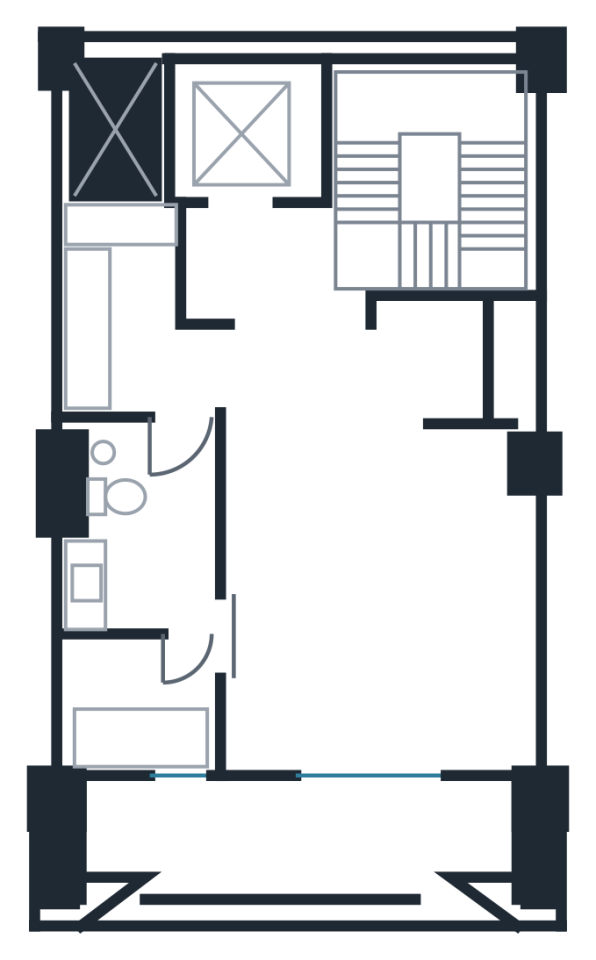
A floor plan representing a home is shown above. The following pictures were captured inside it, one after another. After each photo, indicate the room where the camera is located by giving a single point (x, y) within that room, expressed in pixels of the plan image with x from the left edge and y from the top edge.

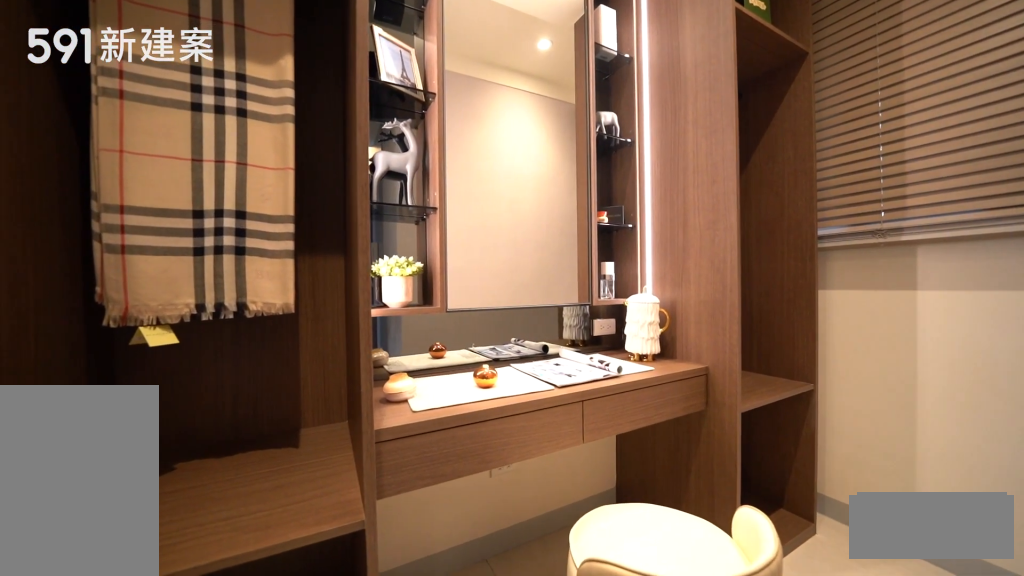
(126, 310)
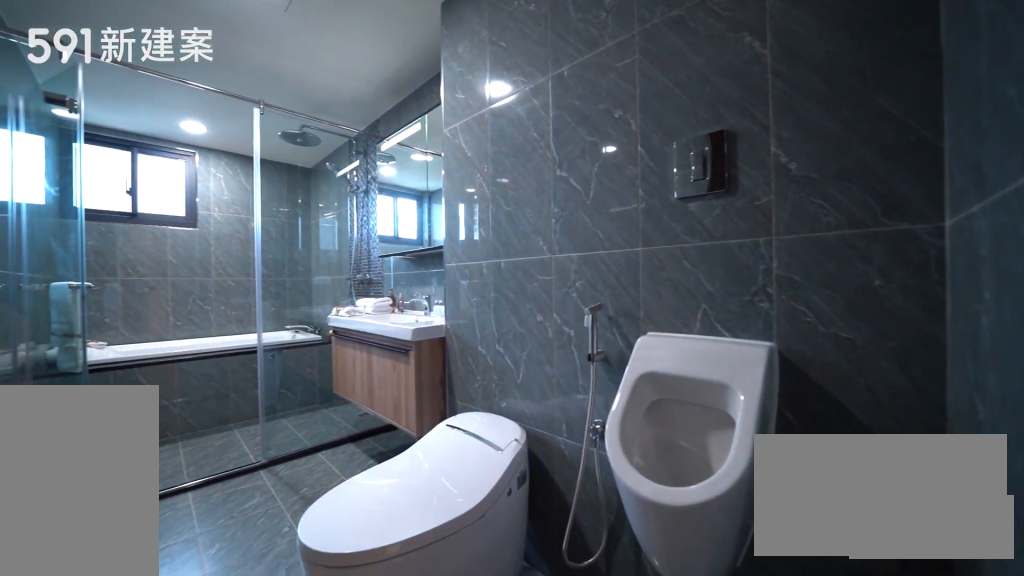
(133, 601)
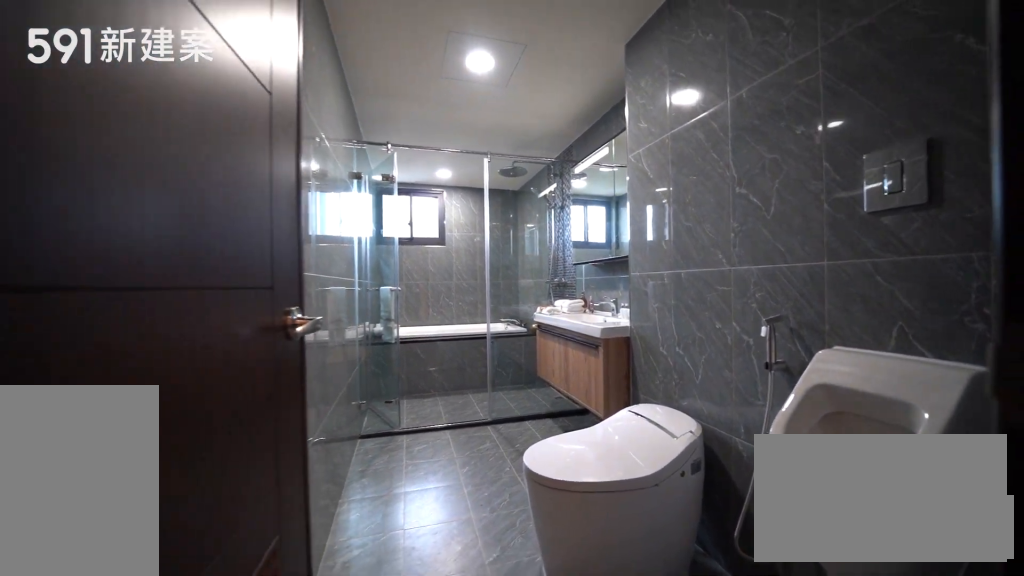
(133, 601)
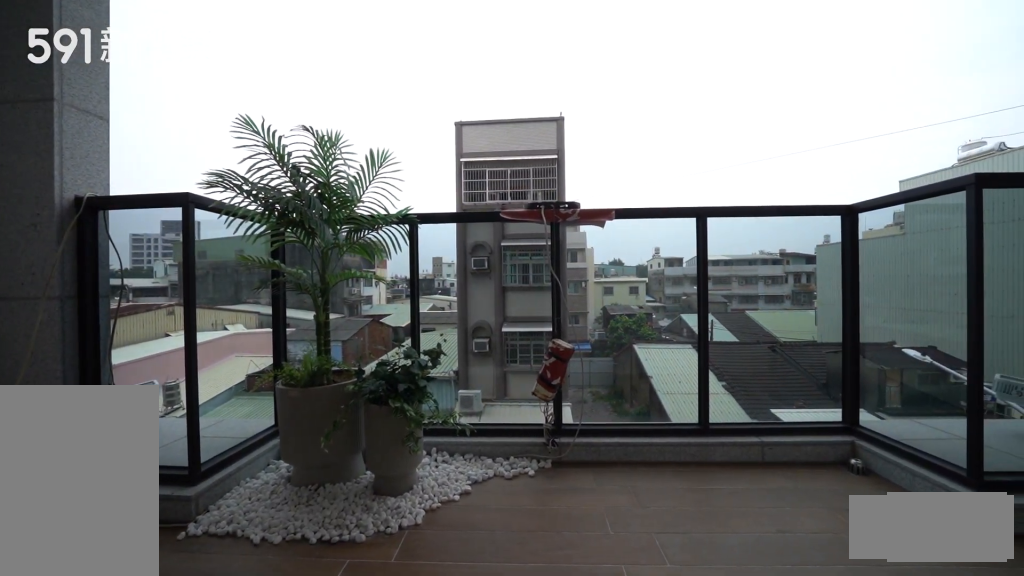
(297, 841)
